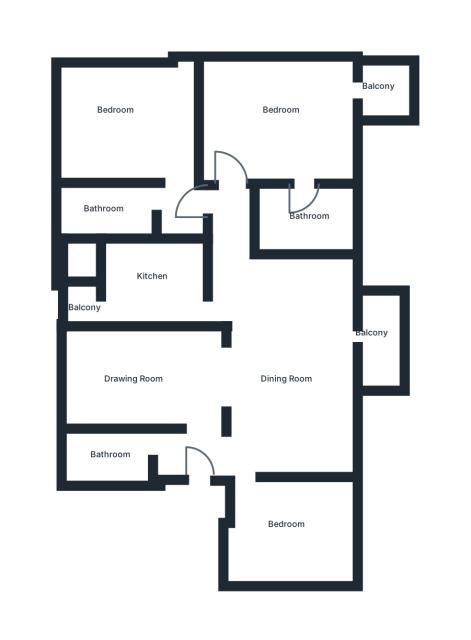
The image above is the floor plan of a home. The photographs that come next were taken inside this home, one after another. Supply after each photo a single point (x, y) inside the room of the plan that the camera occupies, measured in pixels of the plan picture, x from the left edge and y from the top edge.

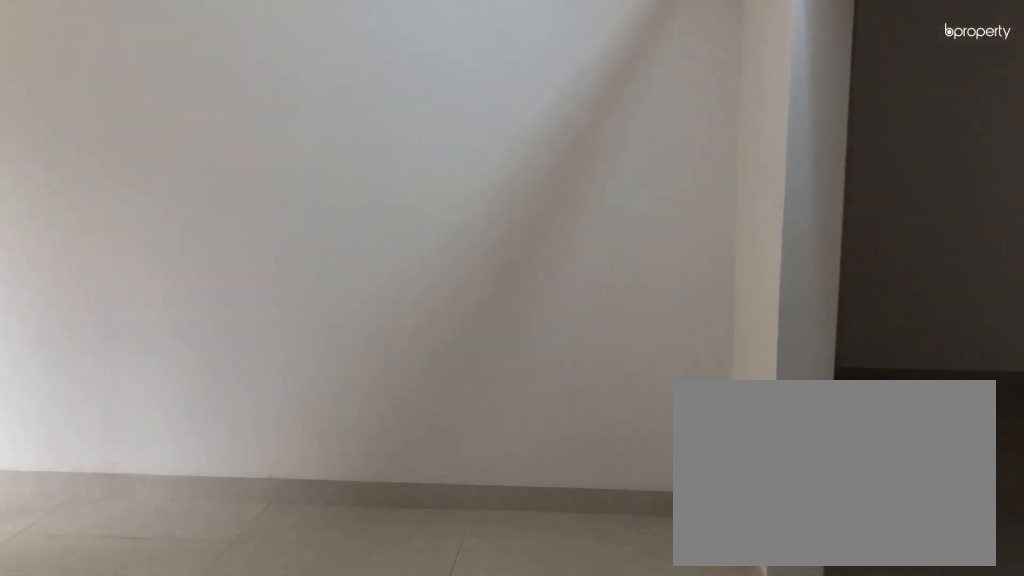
(143, 382)
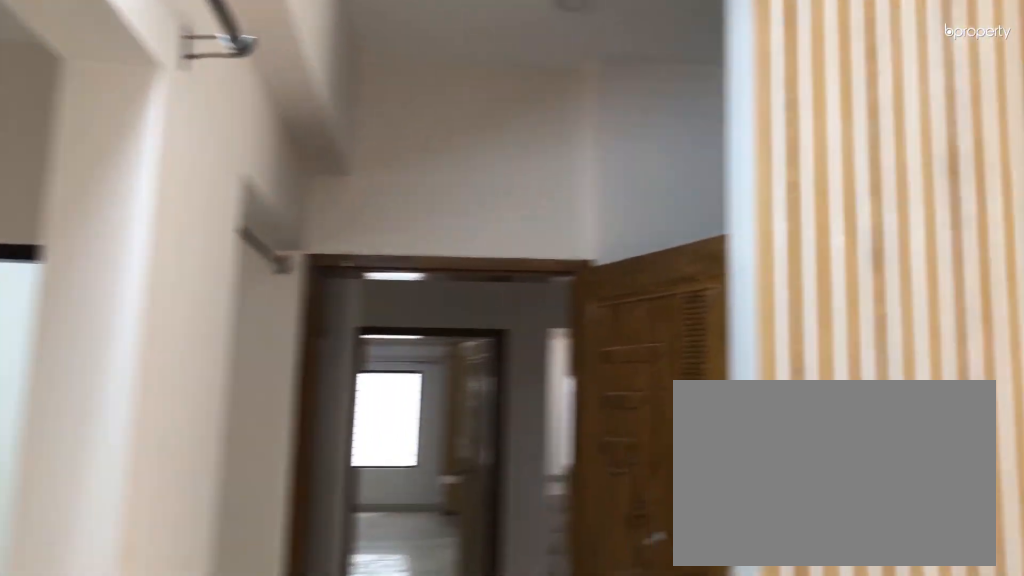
(143, 382)
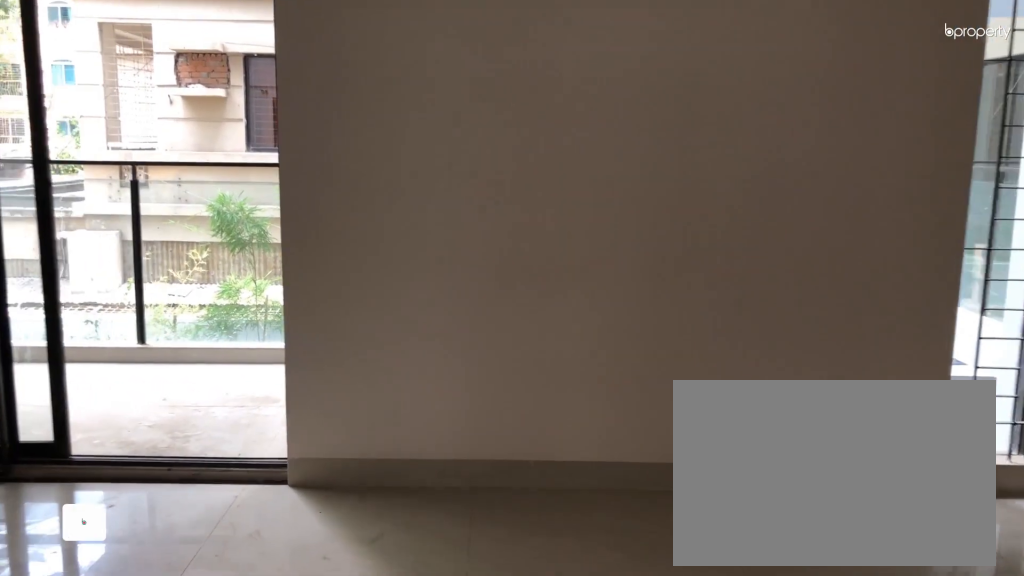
(300, 395)
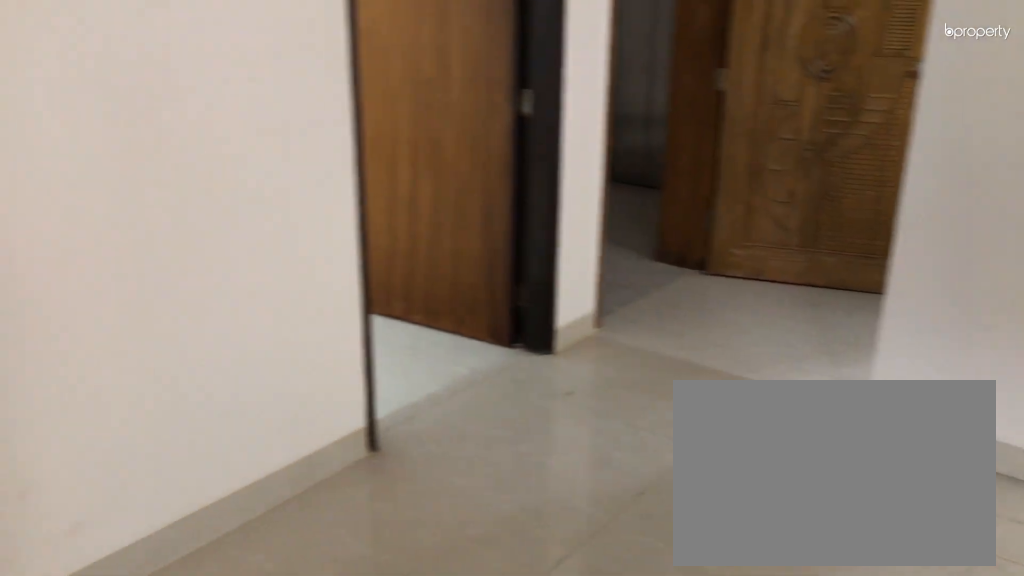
(300, 395)
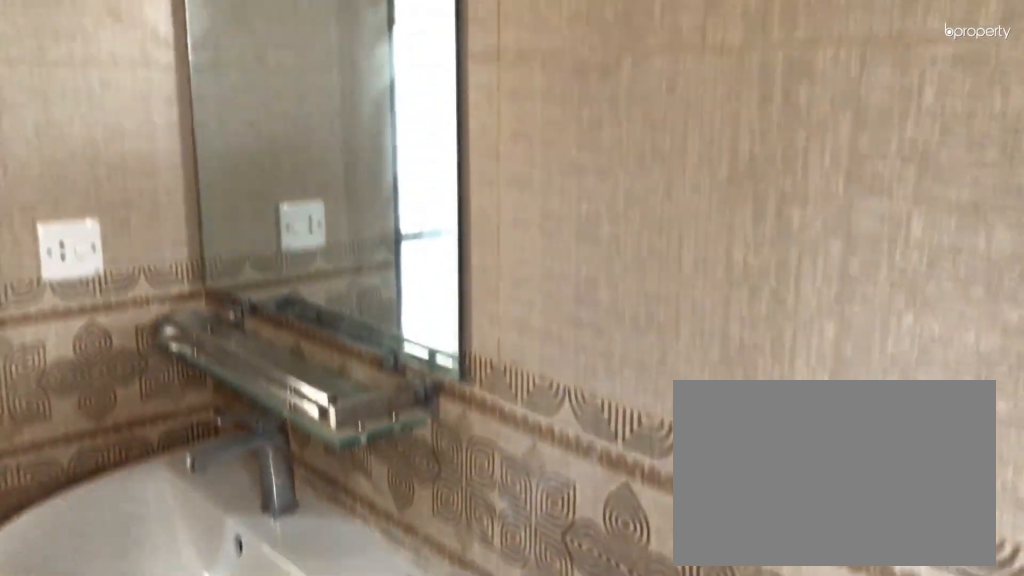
(104, 456)
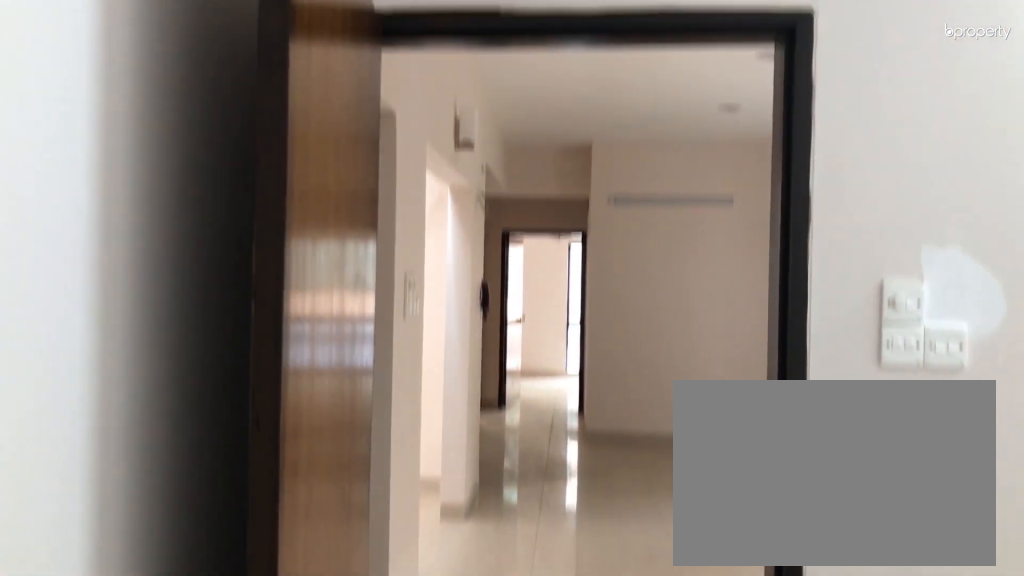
(273, 535)
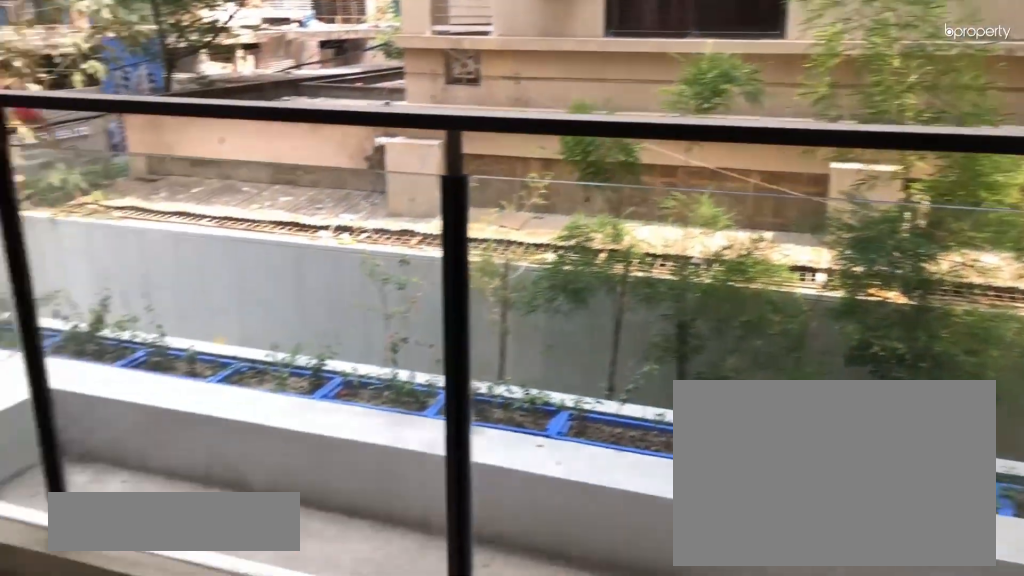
(384, 336)
